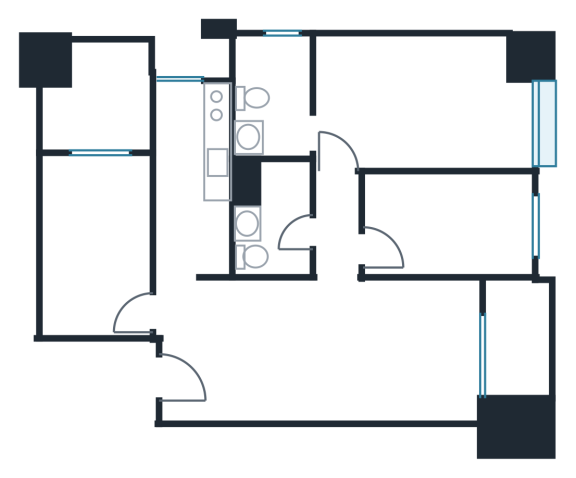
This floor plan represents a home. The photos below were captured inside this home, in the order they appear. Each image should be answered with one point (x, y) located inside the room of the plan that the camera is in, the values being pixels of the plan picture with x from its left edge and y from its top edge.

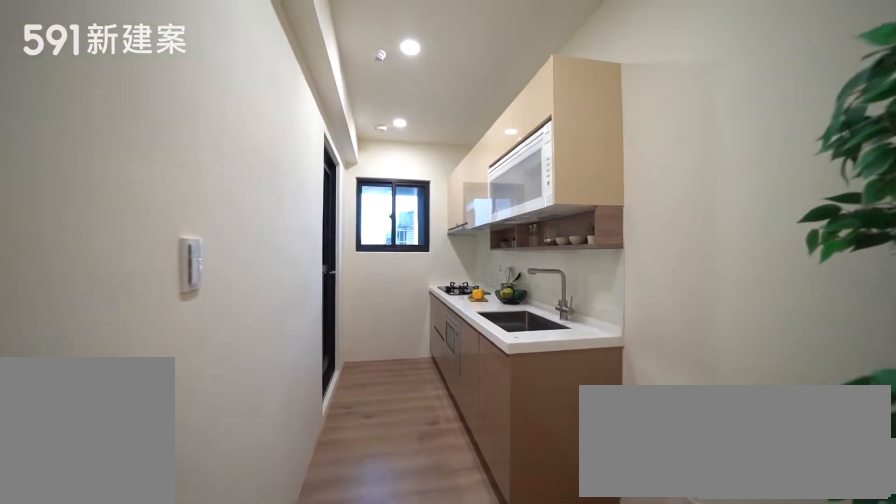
(193, 168)
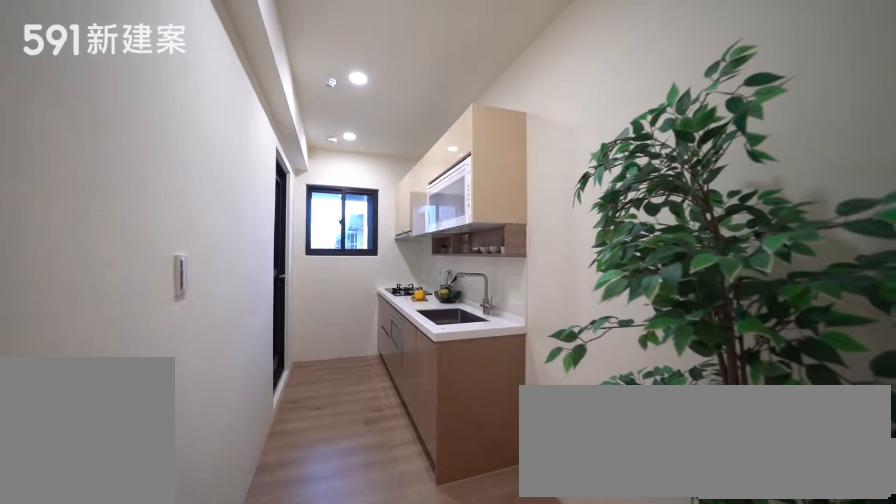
(193, 168)
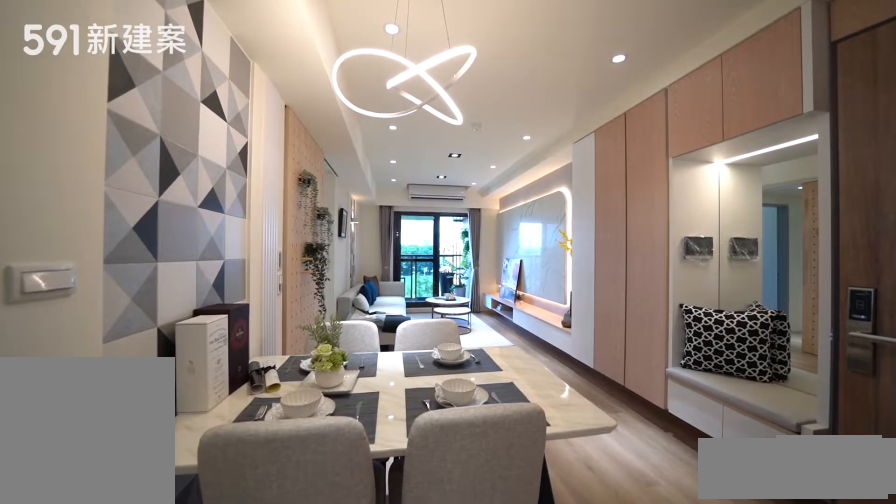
(258, 351)
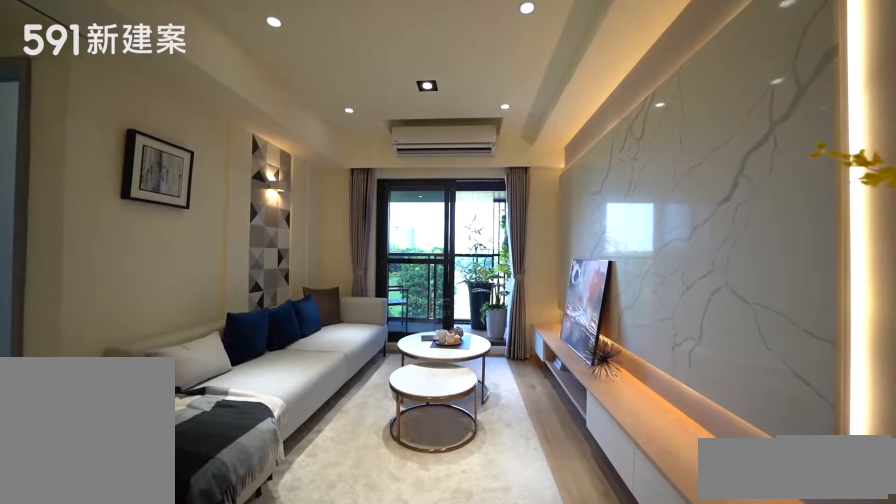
(405, 352)
